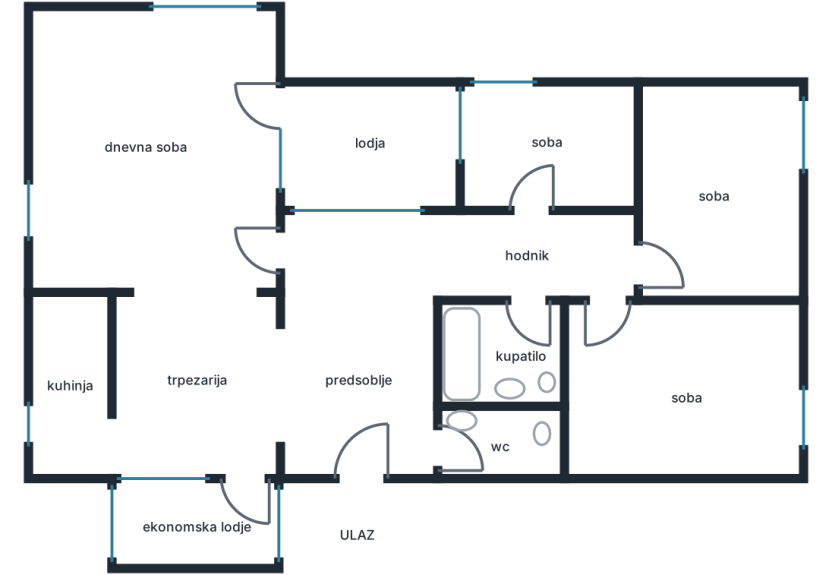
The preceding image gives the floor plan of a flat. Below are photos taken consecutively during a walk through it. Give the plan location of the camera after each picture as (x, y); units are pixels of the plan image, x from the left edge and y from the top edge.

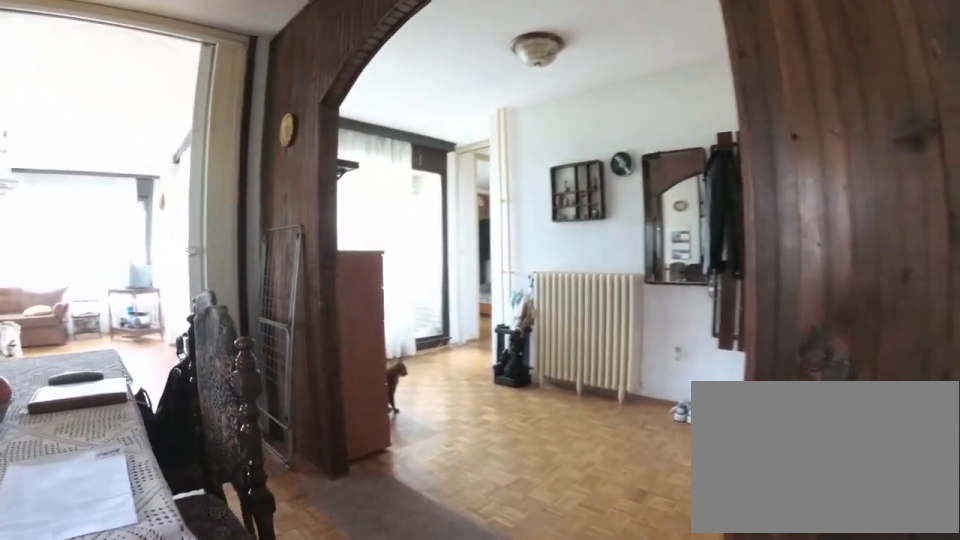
(189, 464)
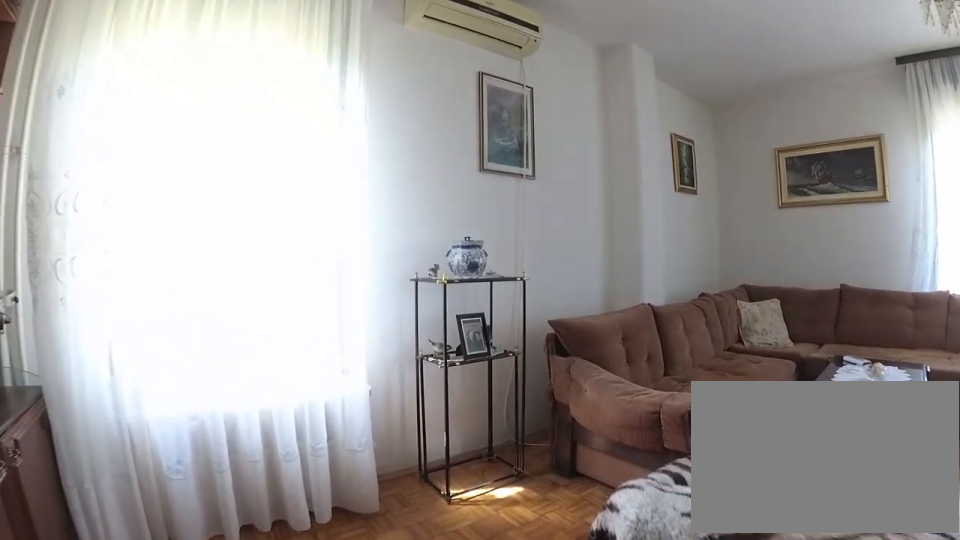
(146, 237)
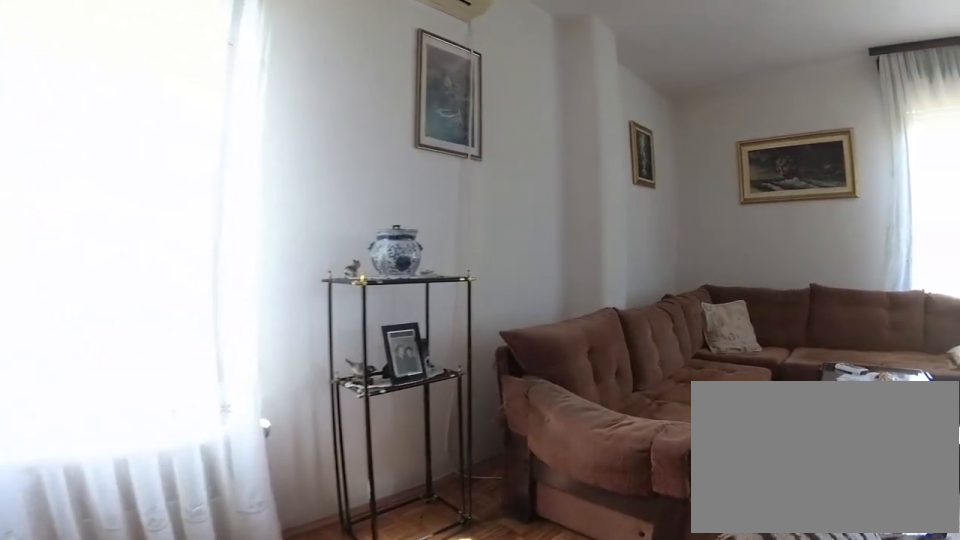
(127, 224)
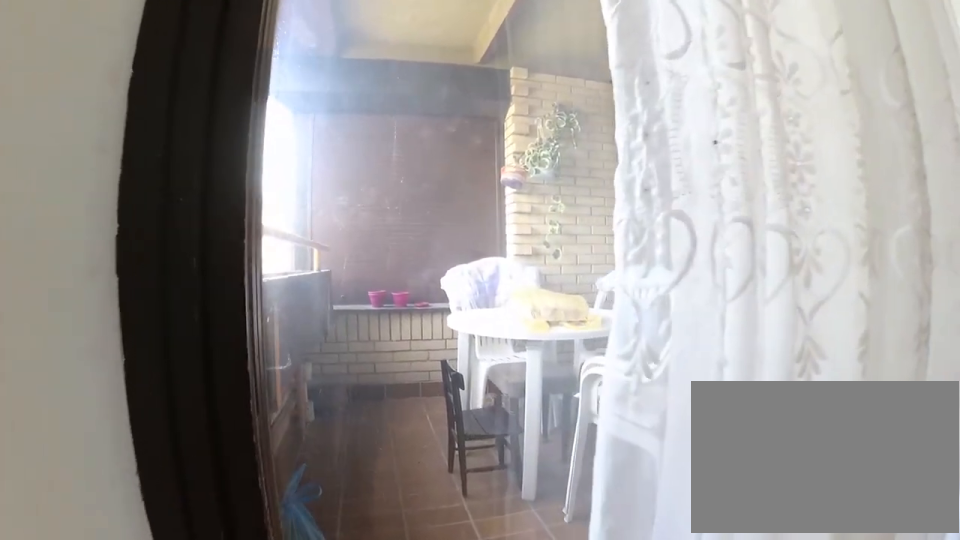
(228, 122)
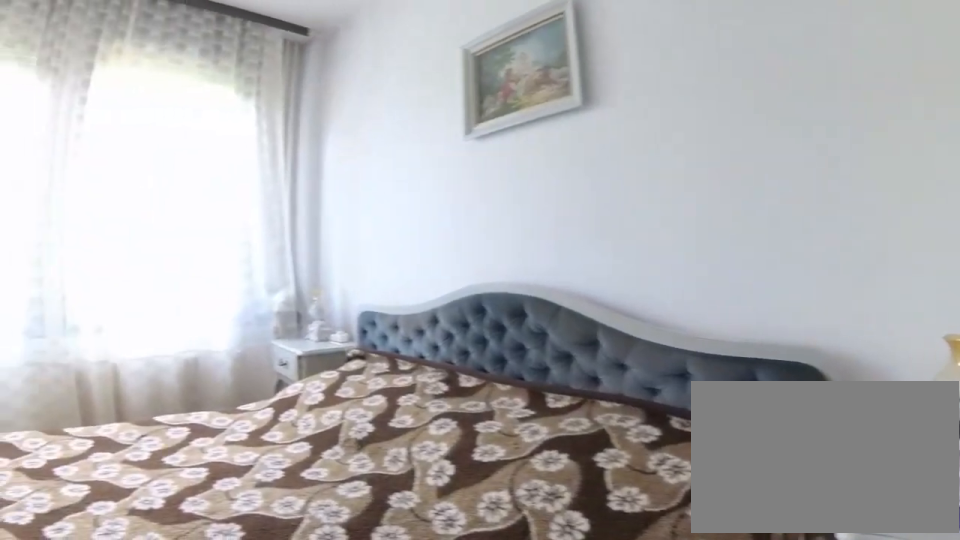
(585, 417)
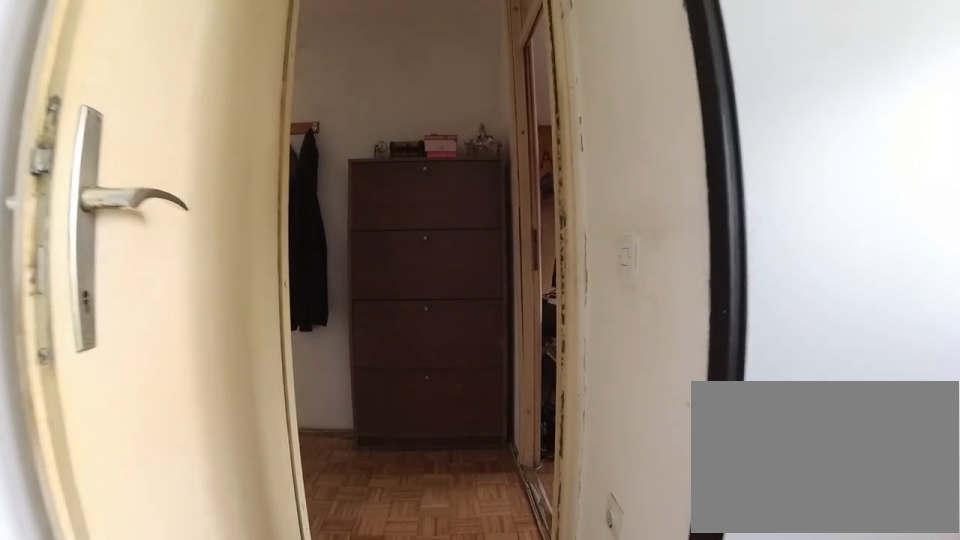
(596, 386)
